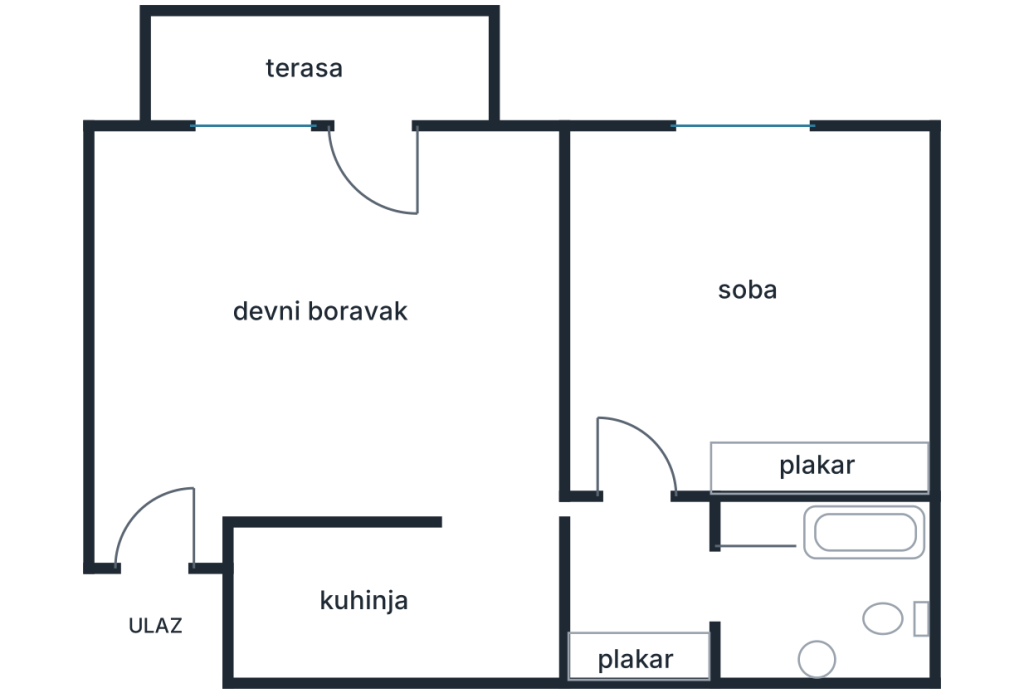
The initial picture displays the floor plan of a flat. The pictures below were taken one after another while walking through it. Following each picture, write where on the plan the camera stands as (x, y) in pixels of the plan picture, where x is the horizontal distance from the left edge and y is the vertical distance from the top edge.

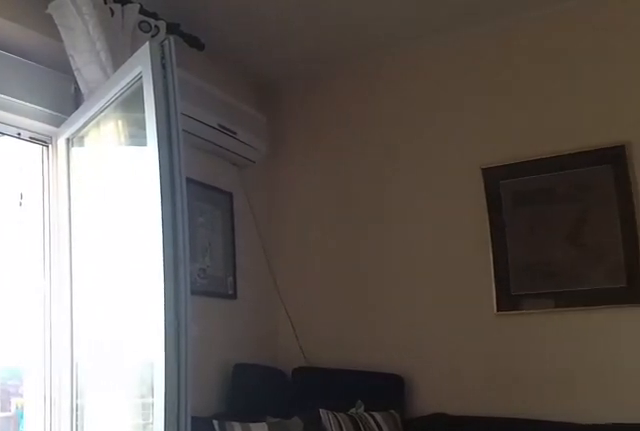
(194, 335)
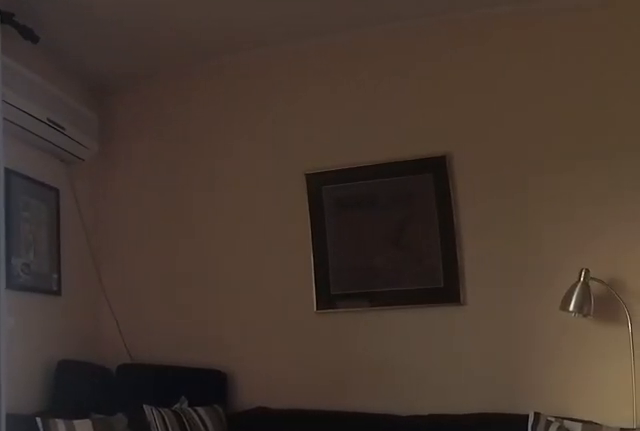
(211, 316)
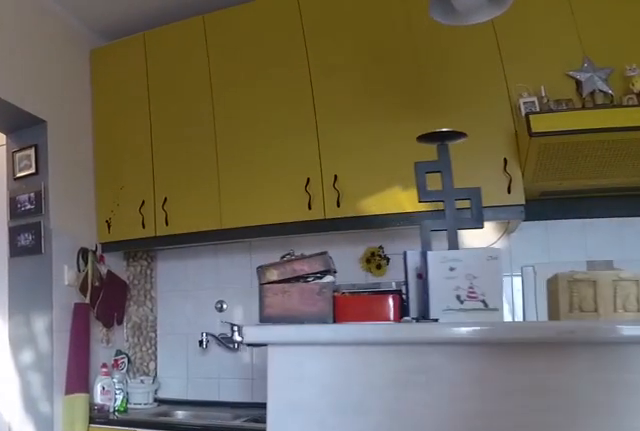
(381, 387)
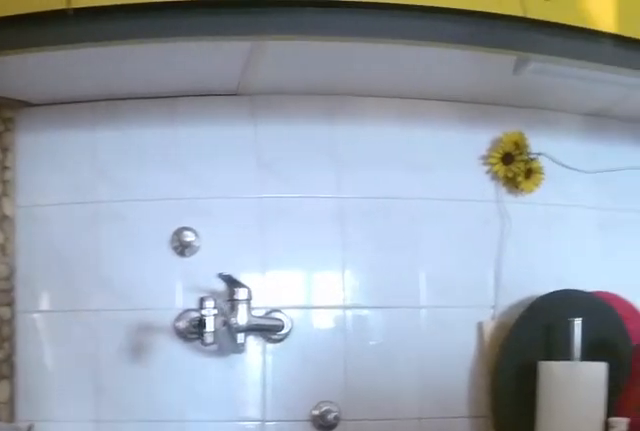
(500, 539)
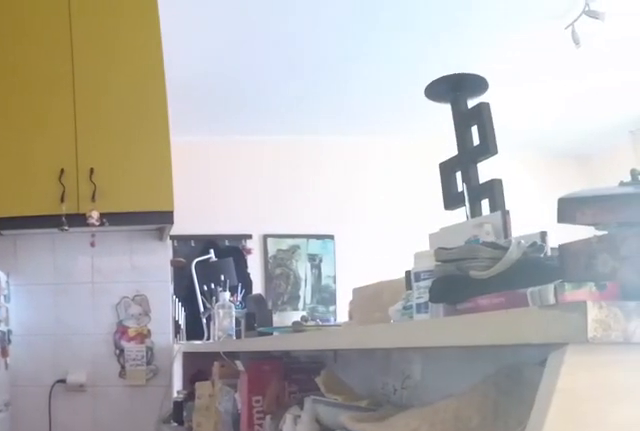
(492, 593)
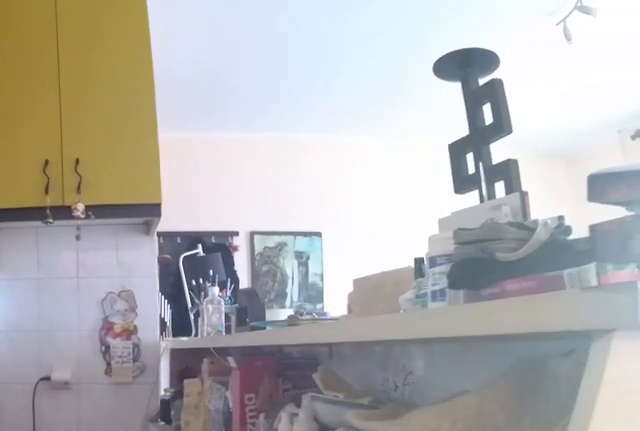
(485, 595)
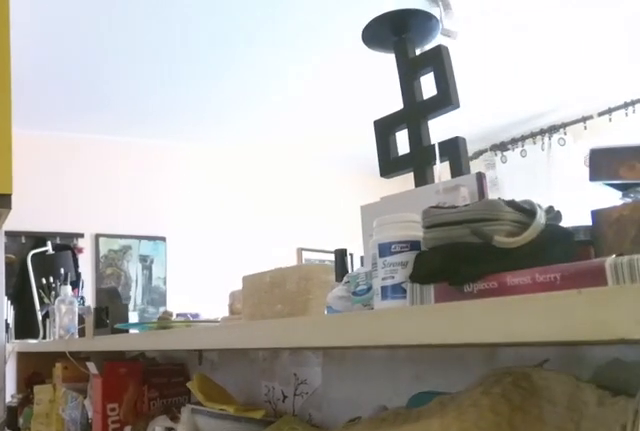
(457, 583)
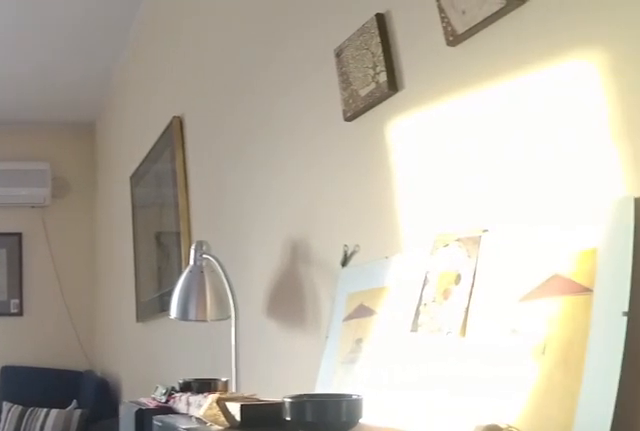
(506, 561)
